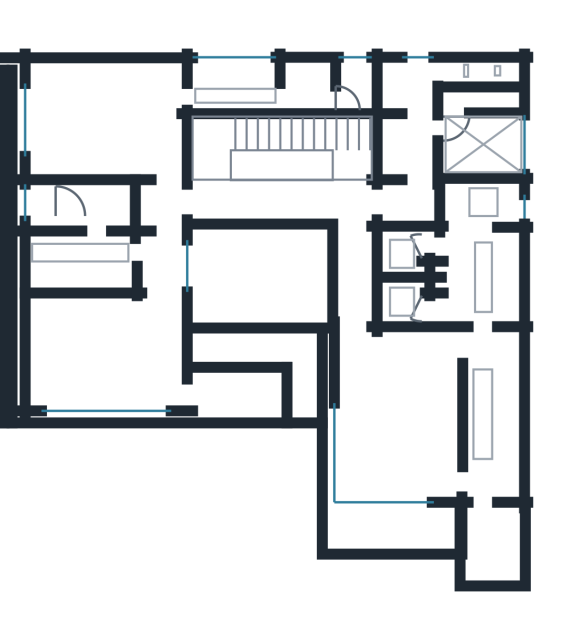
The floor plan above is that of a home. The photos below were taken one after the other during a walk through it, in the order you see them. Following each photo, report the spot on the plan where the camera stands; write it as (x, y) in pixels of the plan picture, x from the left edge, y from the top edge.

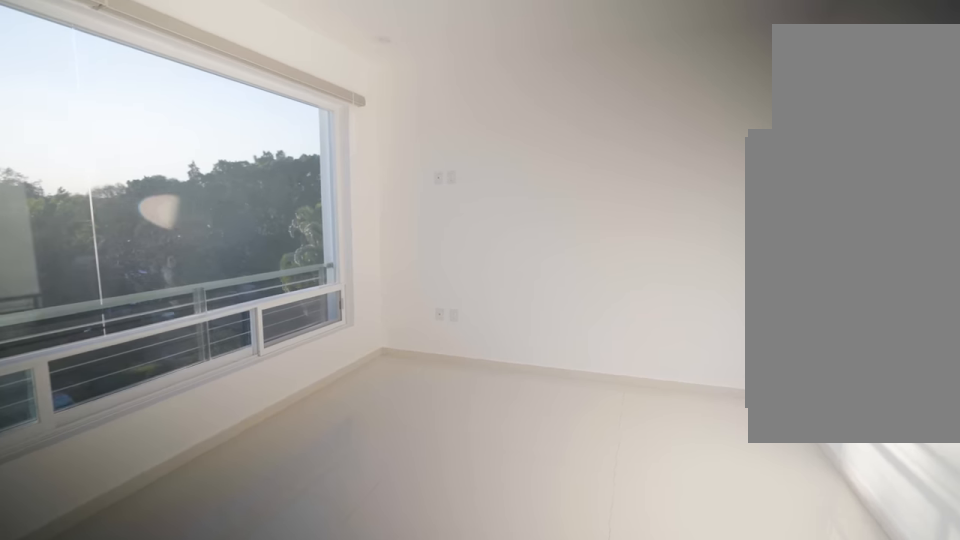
(160, 300)
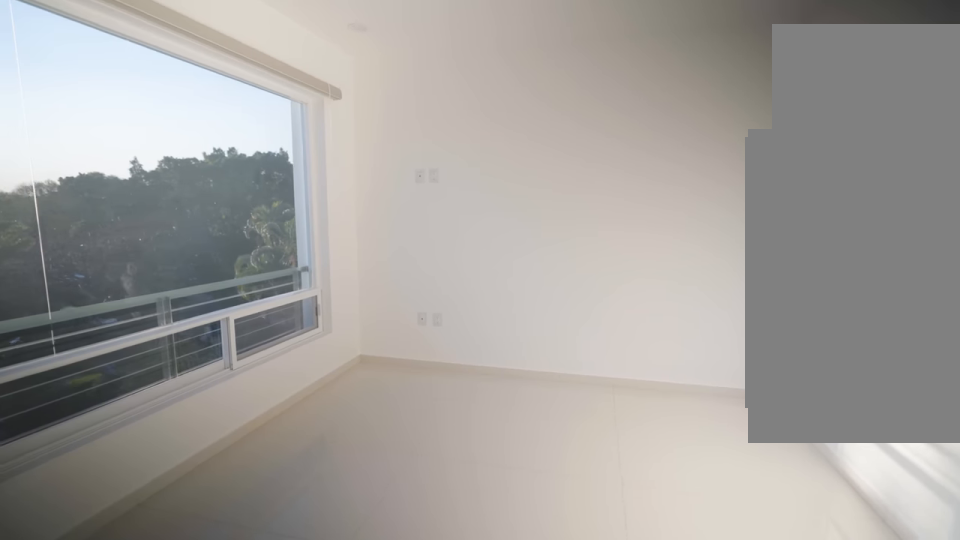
(160, 300)
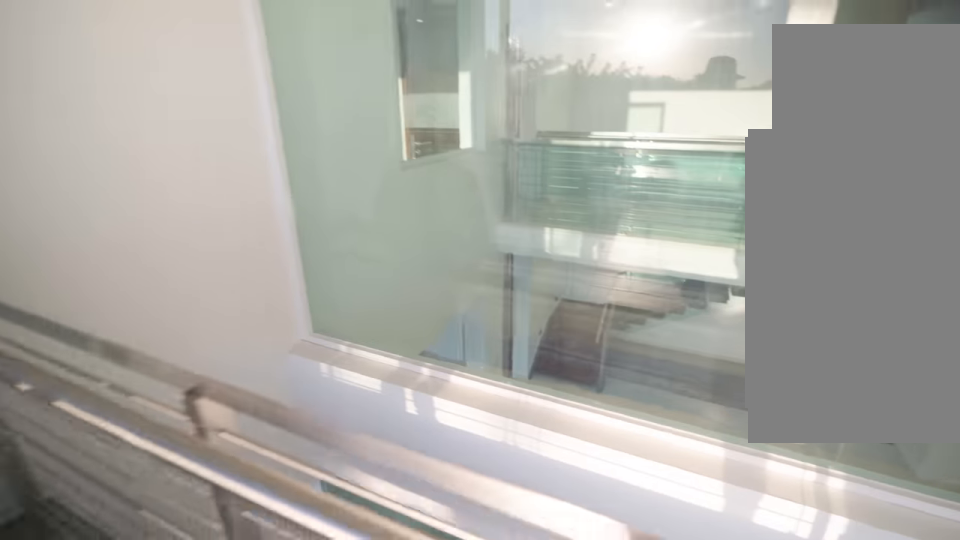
(236, 397)
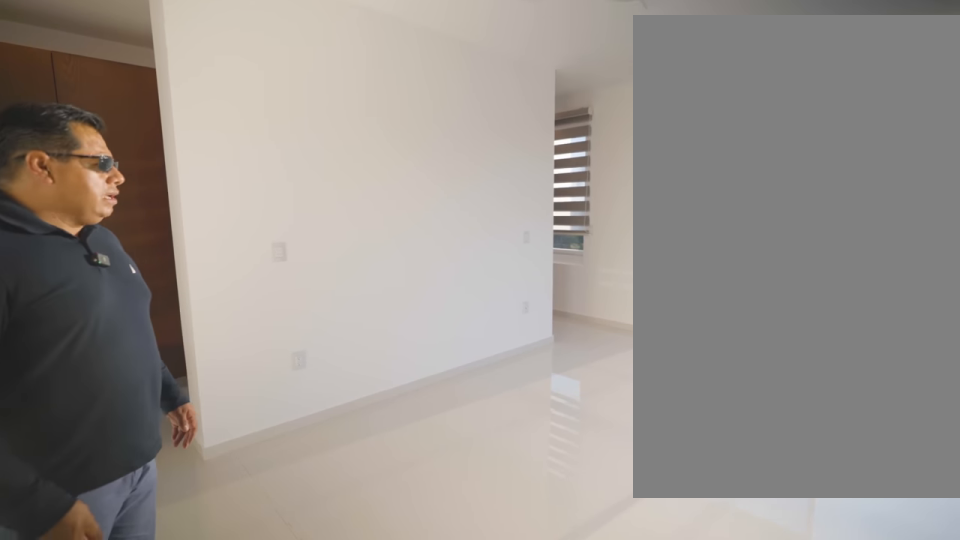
(366, 363)
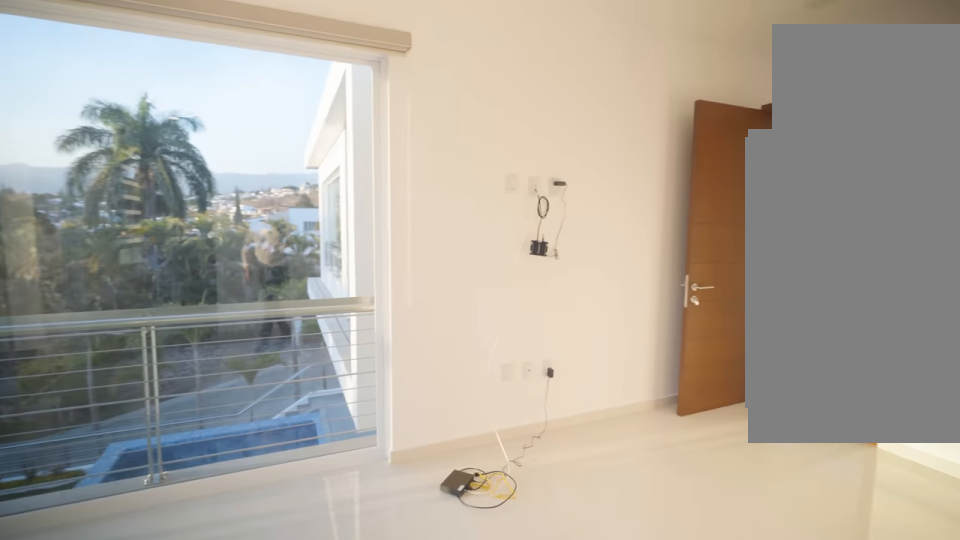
(417, 448)
